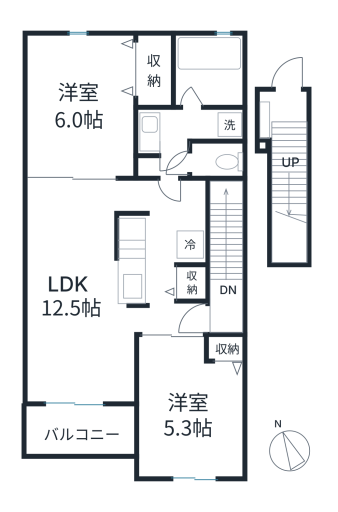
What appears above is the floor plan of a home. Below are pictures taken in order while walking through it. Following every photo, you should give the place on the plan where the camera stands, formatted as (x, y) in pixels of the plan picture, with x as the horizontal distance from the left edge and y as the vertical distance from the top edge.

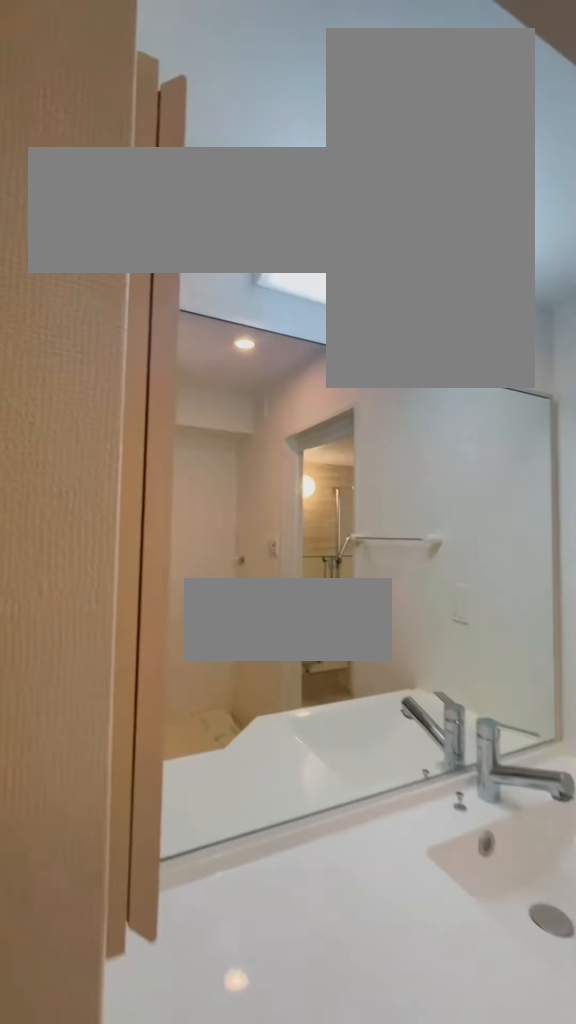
(174, 158)
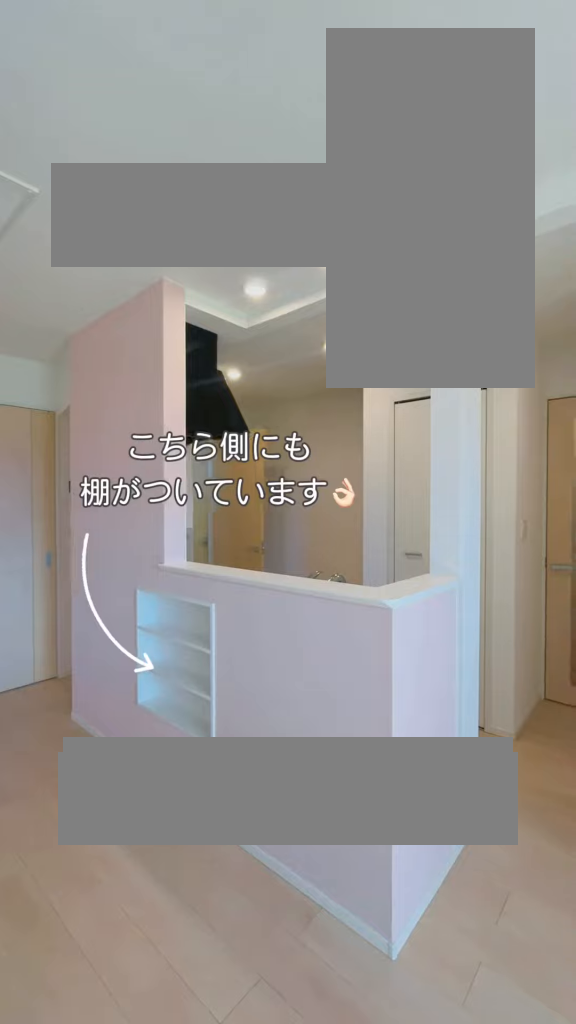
(70, 315)
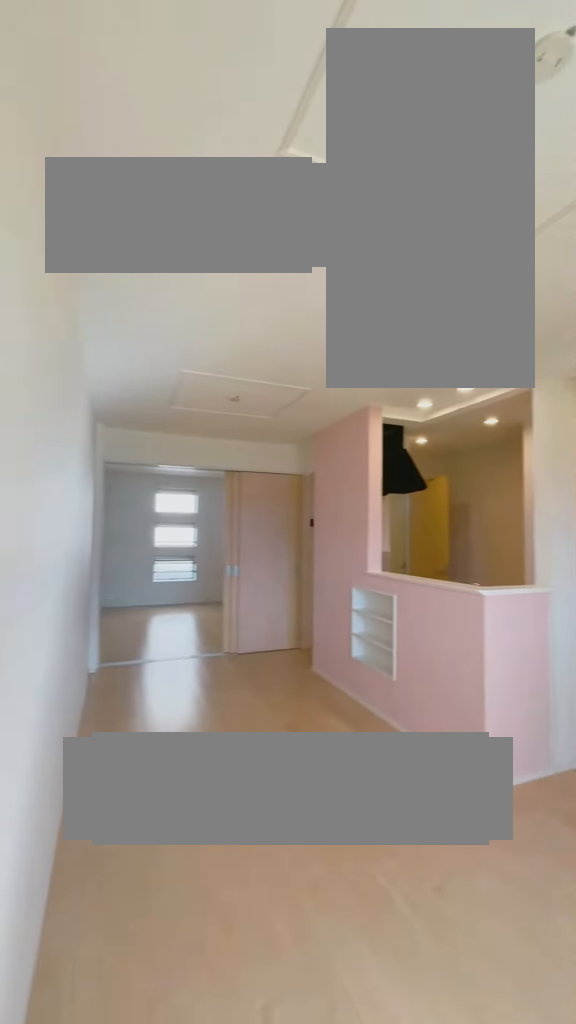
(42, 383)
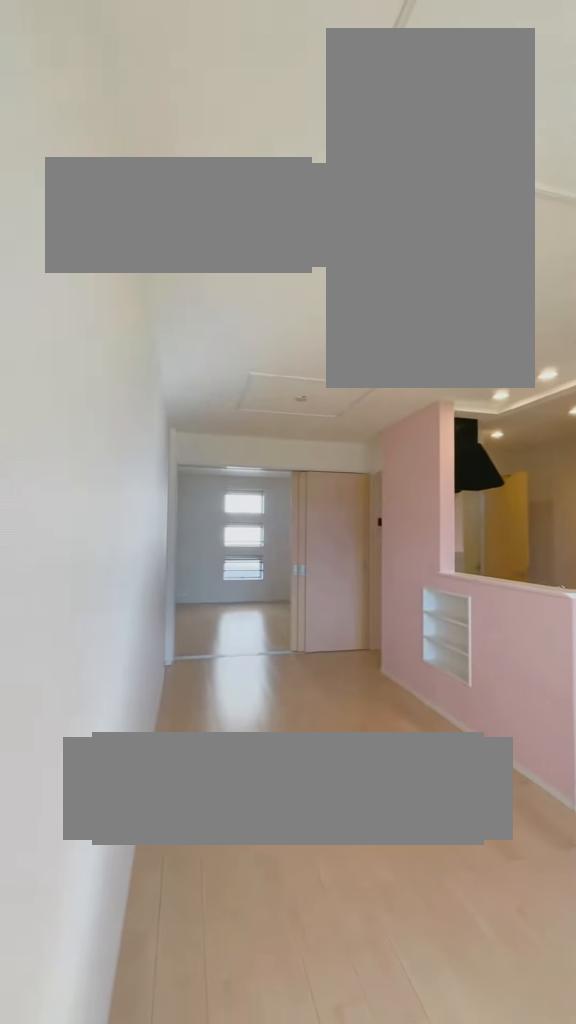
(42, 383)
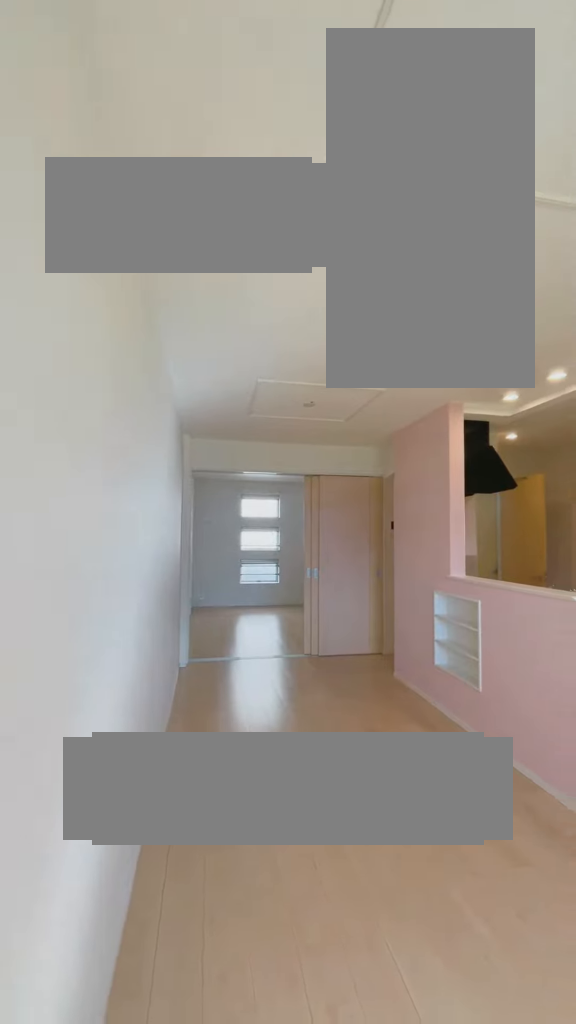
(42, 383)
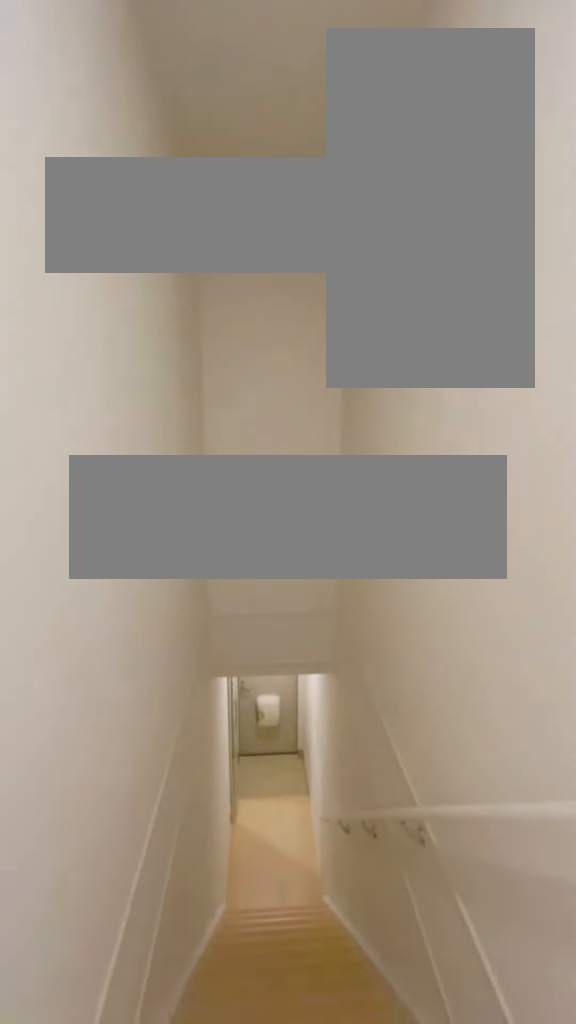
(226, 228)
